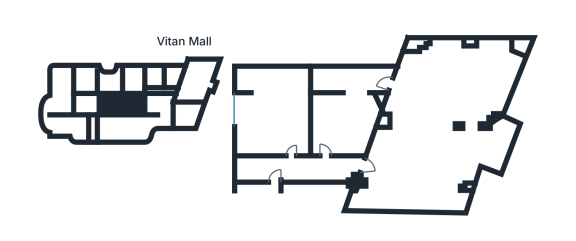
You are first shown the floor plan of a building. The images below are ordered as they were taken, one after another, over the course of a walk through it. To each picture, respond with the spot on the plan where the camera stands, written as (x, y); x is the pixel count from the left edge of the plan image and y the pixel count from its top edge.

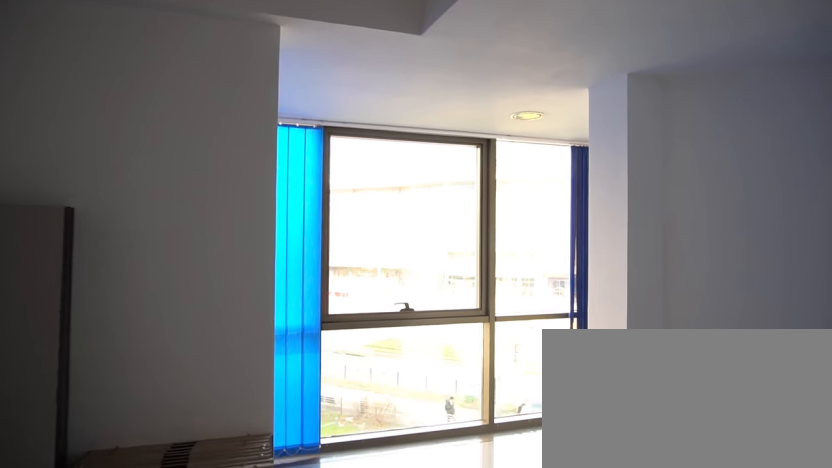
(349, 115)
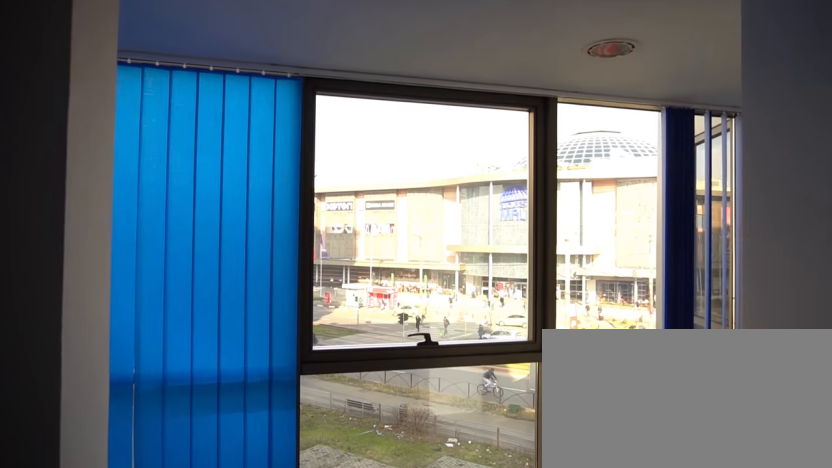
(356, 99)
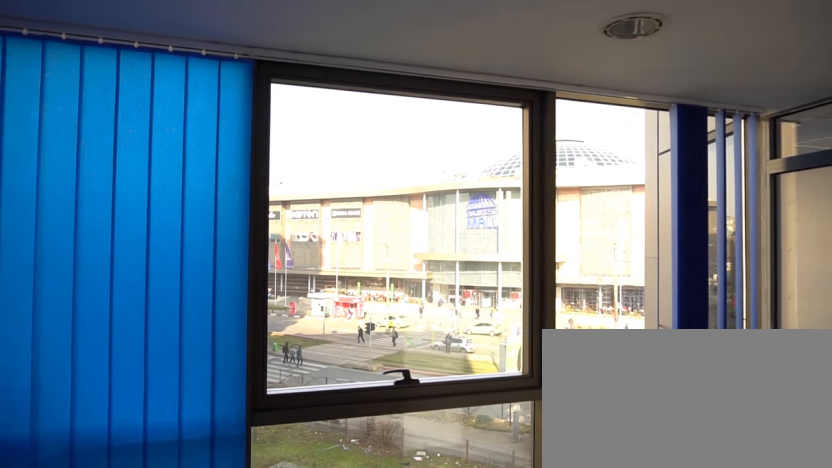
(358, 95)
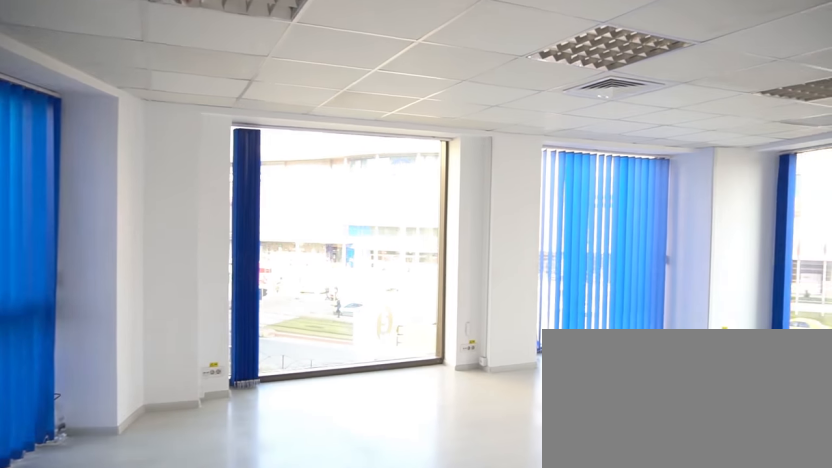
(396, 124)
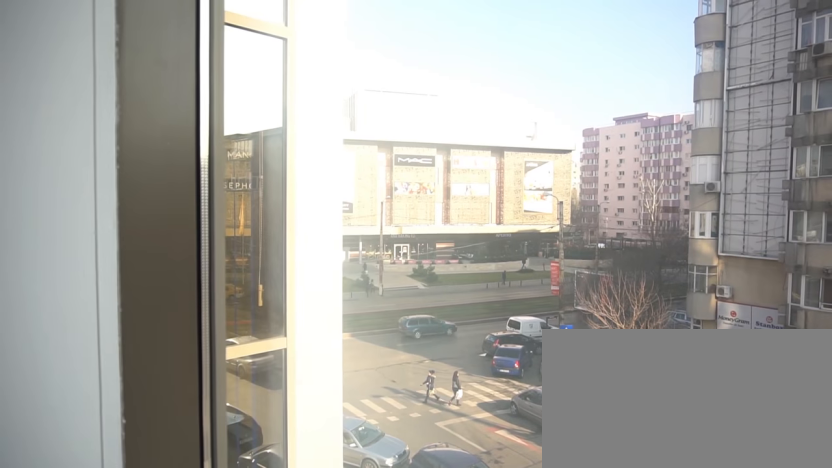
(464, 197)
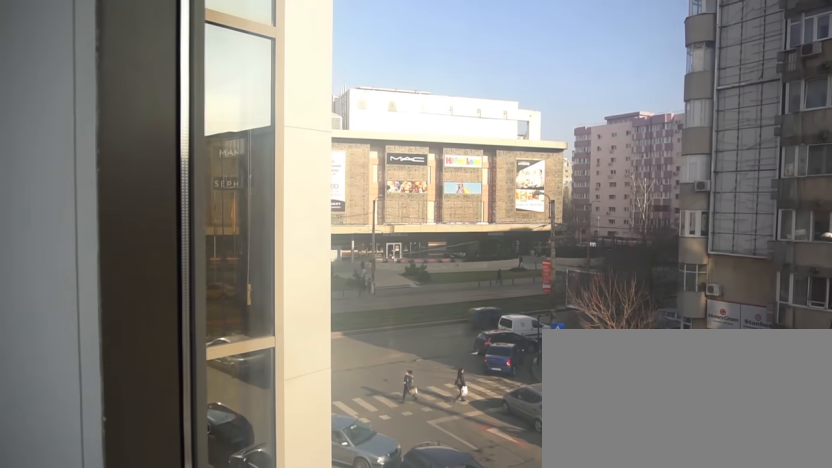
(464, 197)
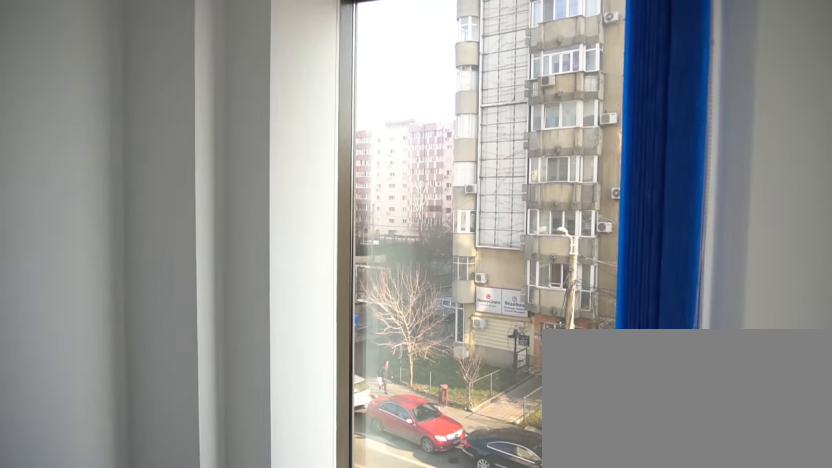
(408, 203)
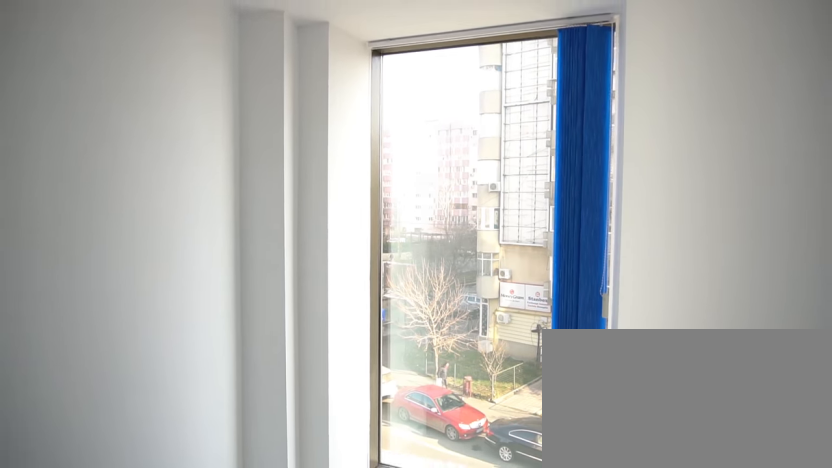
(392, 206)
